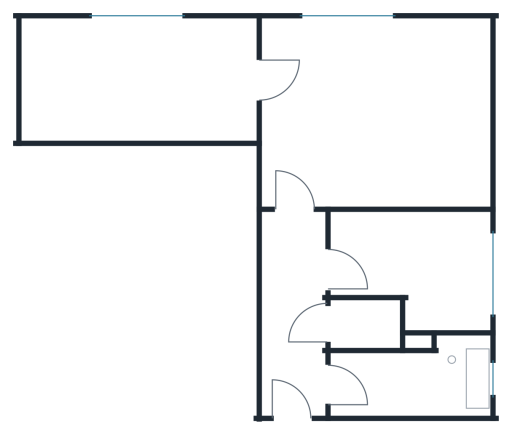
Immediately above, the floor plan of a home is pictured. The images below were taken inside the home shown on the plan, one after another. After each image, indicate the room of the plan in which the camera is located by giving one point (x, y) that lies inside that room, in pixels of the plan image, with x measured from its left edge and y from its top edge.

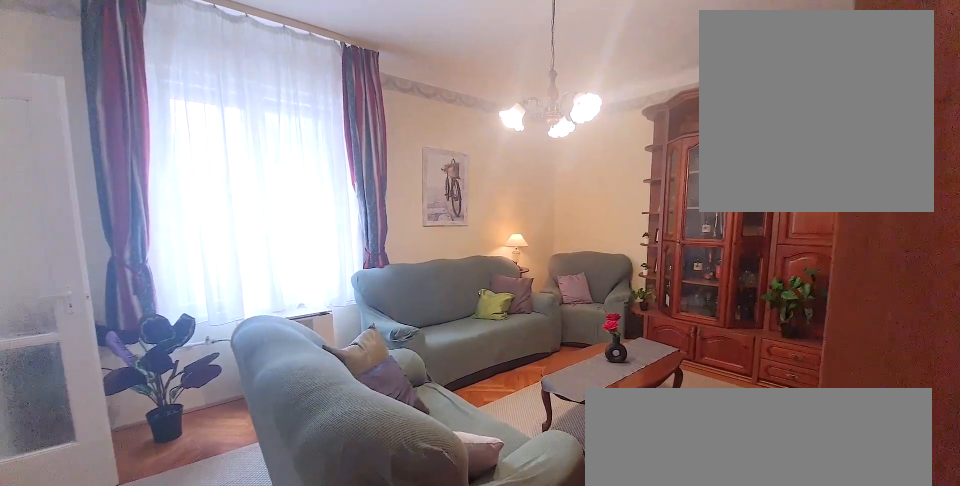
(382, 121)
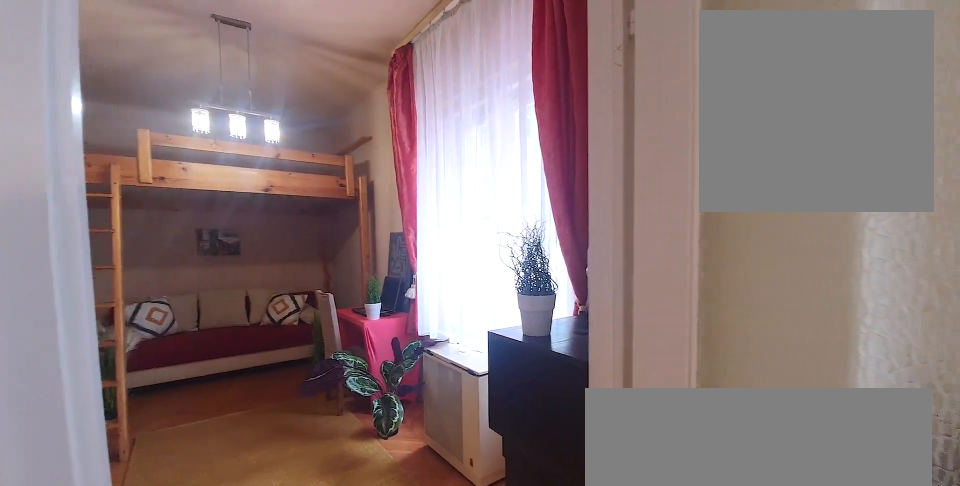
(141, 81)
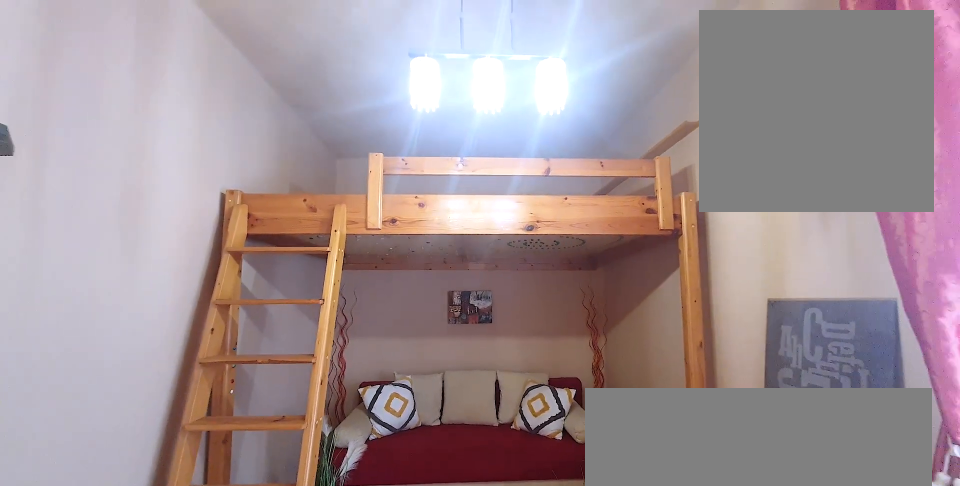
(142, 81)
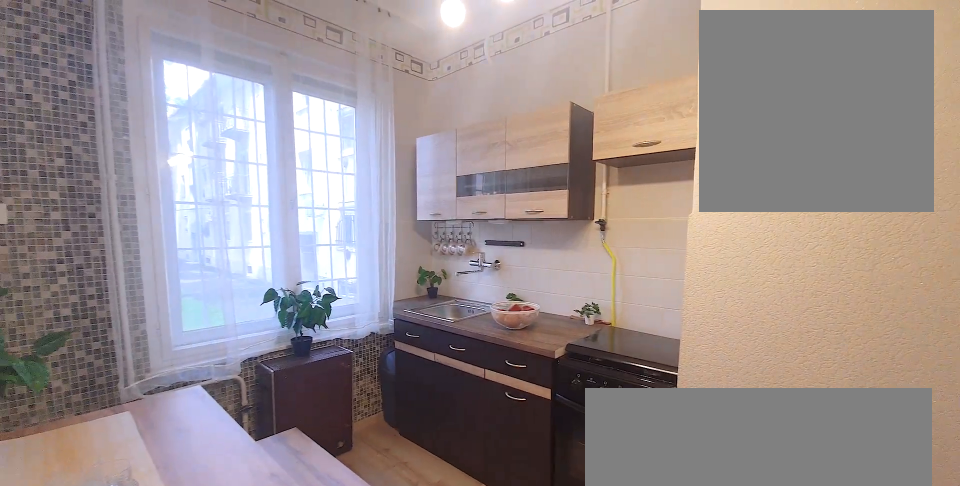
(419, 258)
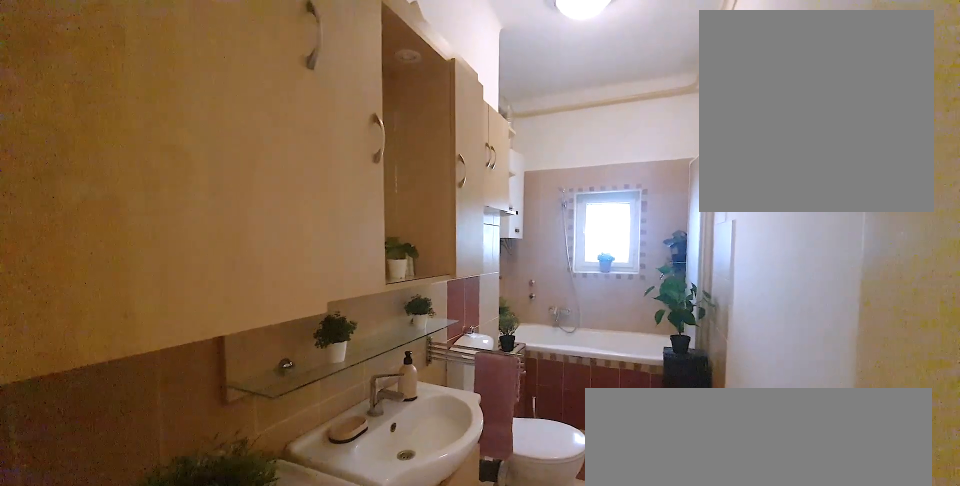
(419, 388)
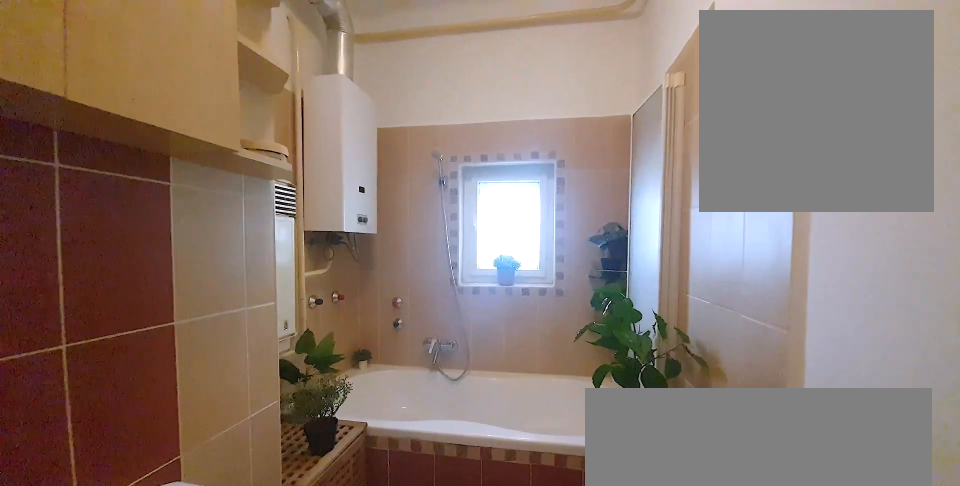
(419, 388)
